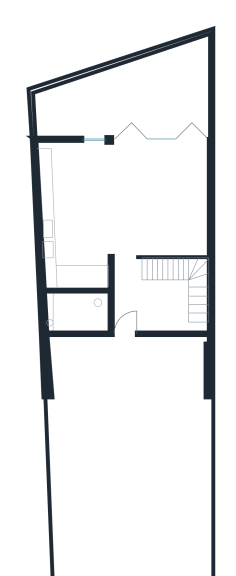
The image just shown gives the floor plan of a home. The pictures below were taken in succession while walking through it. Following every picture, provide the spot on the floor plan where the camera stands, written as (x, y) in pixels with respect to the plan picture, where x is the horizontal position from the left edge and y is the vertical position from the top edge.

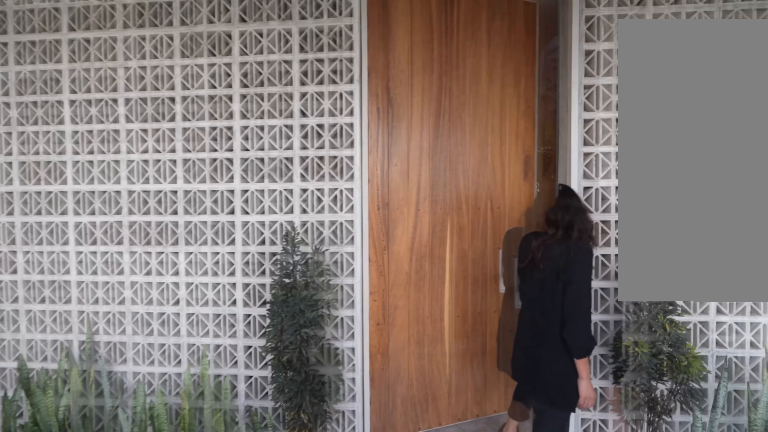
(74, 377)
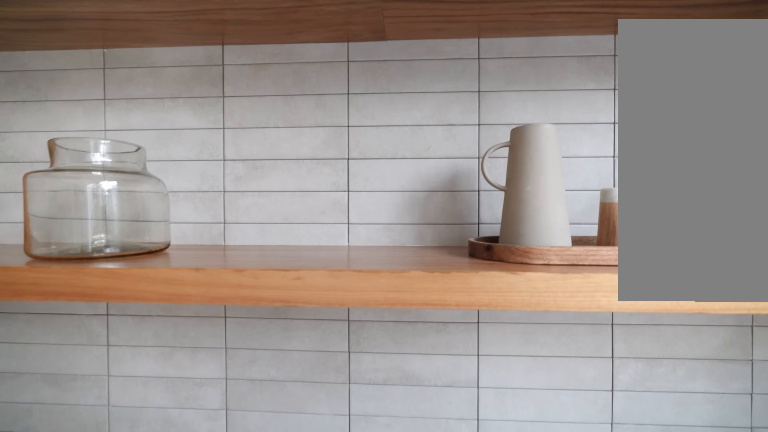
(67, 166)
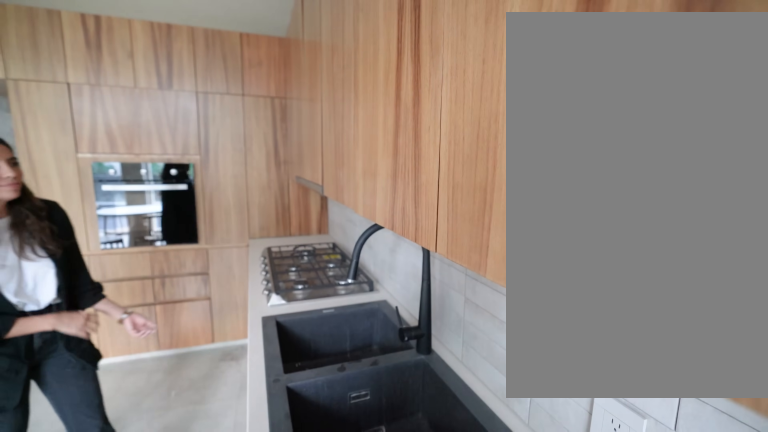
(65, 208)
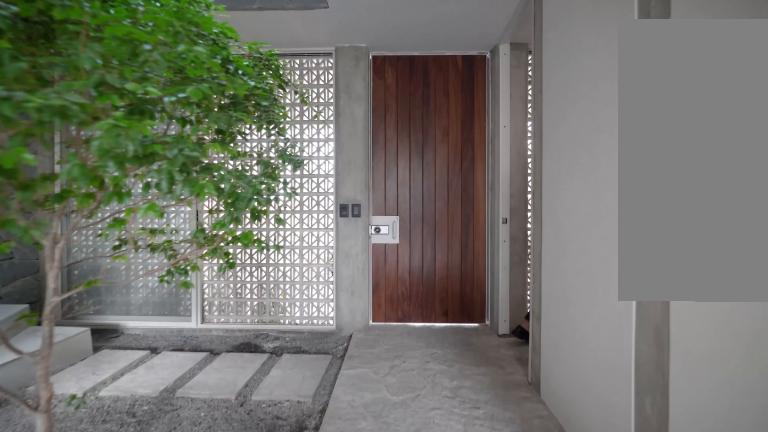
(122, 251)
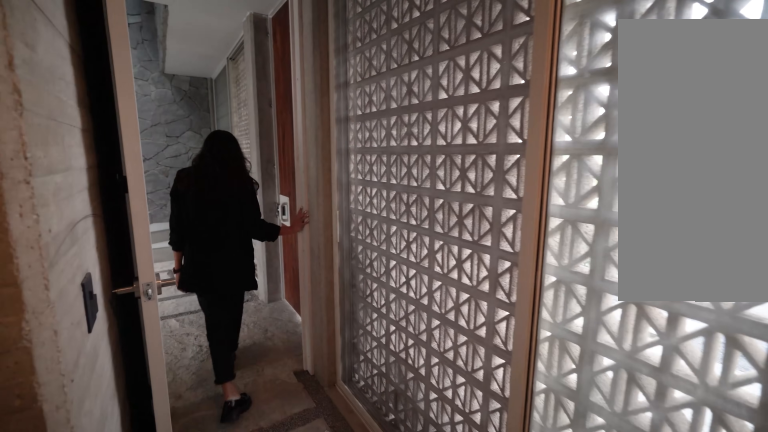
(57, 302)
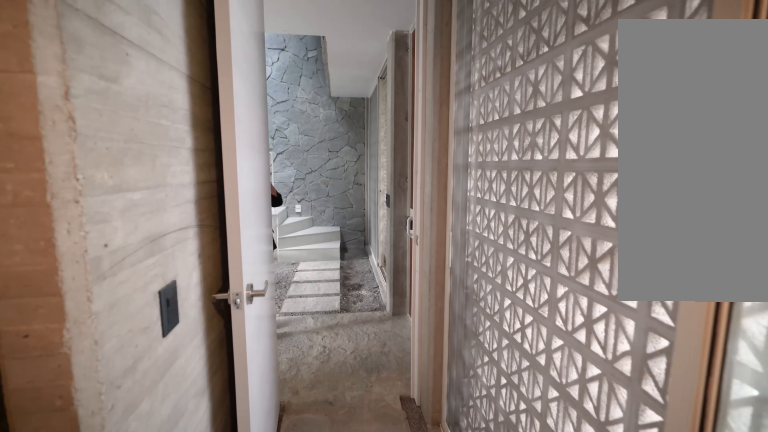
(56, 307)
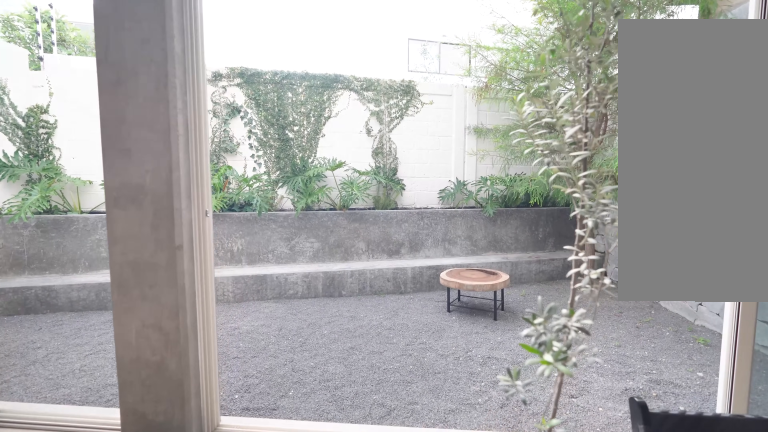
(130, 183)
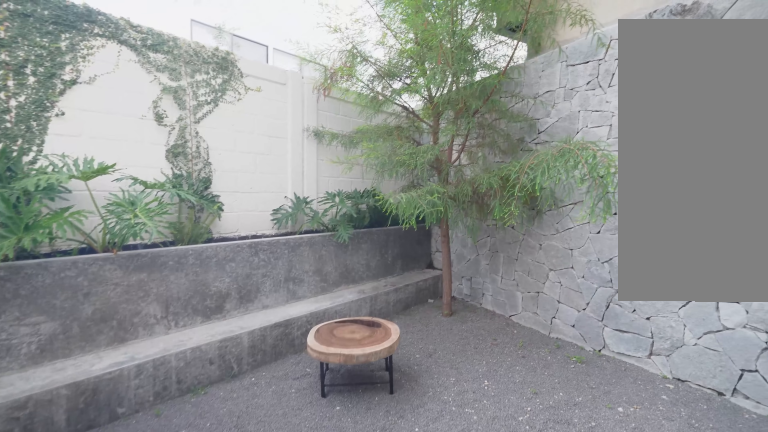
(125, 133)
